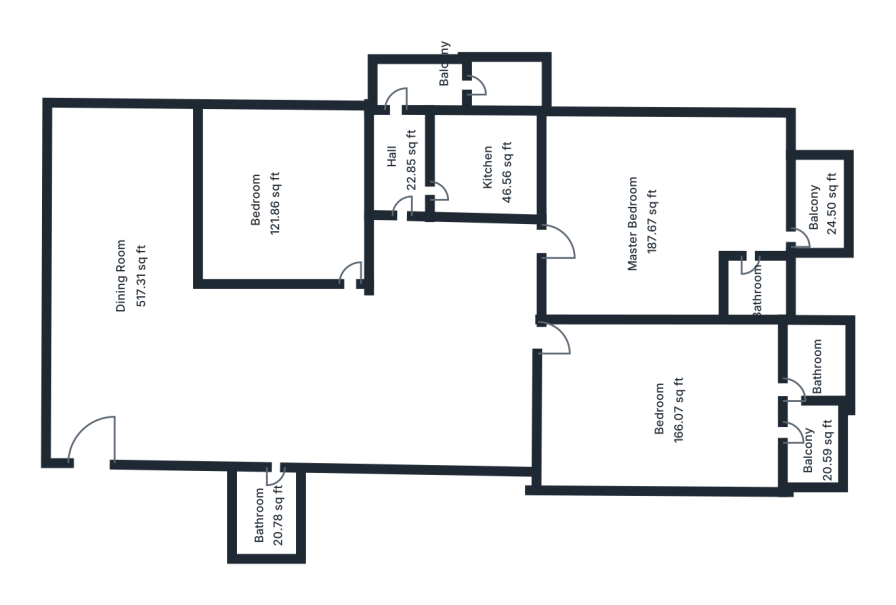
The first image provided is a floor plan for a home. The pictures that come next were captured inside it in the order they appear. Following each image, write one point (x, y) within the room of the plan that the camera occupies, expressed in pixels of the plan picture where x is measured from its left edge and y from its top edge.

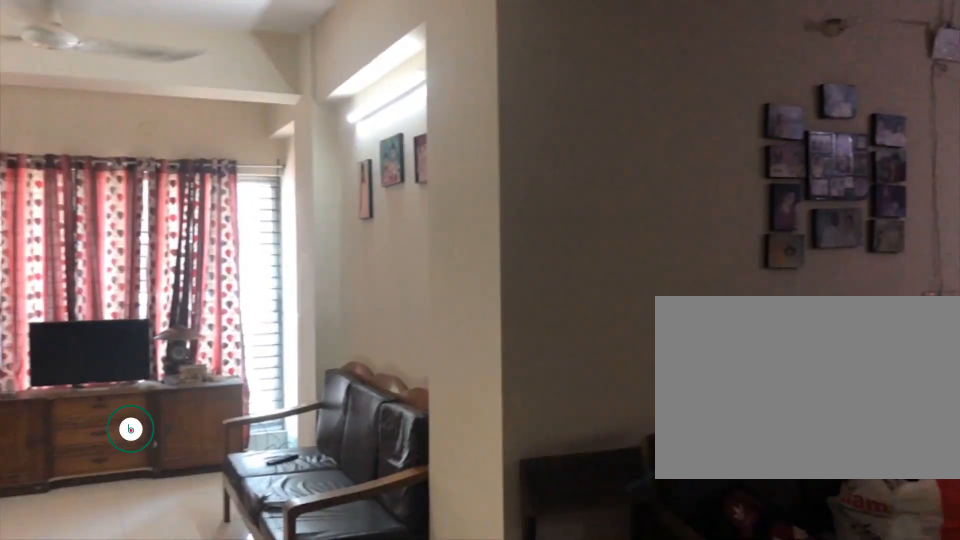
(142, 367)
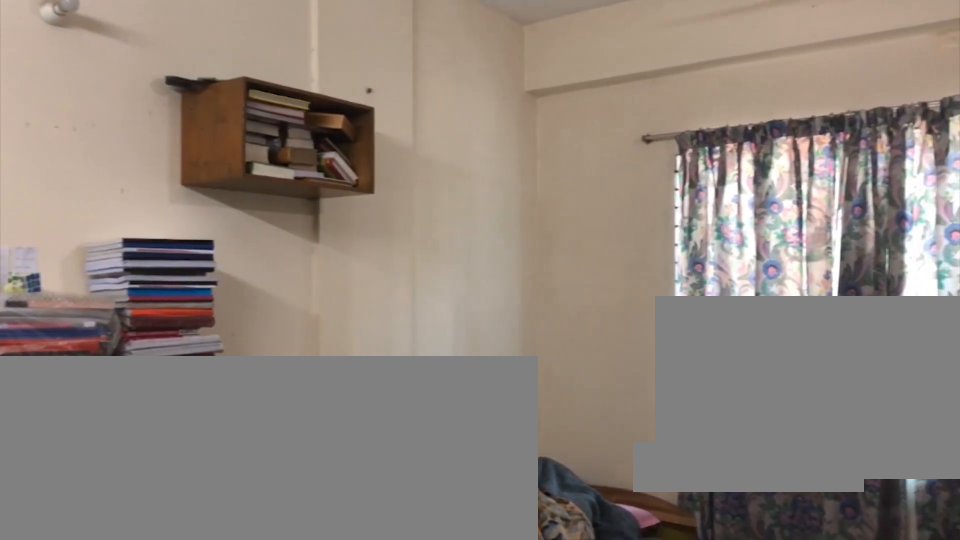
(290, 202)
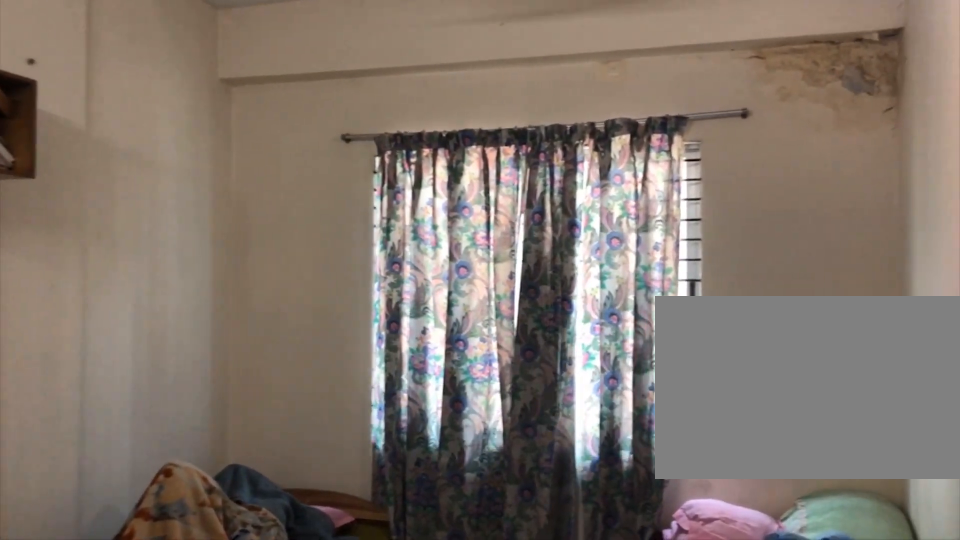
(290, 202)
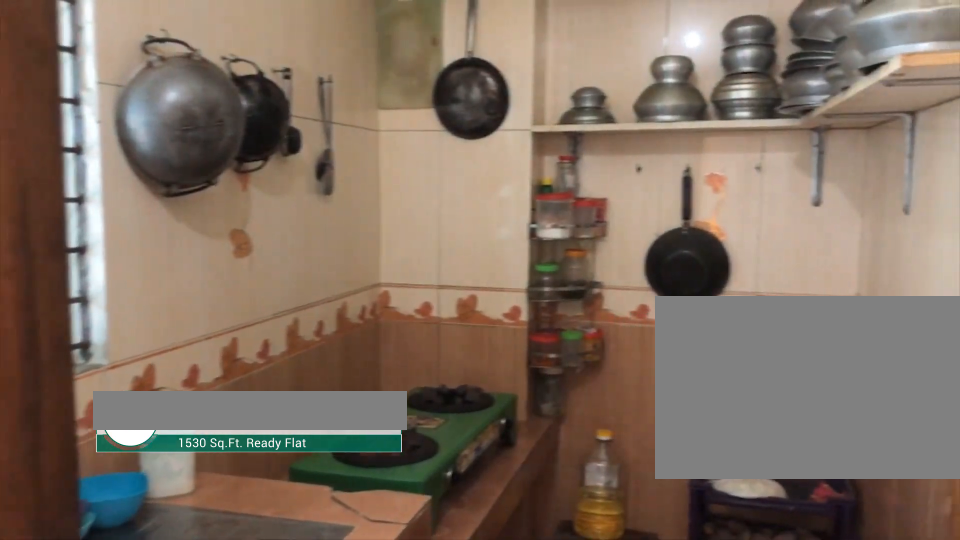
(451, 174)
